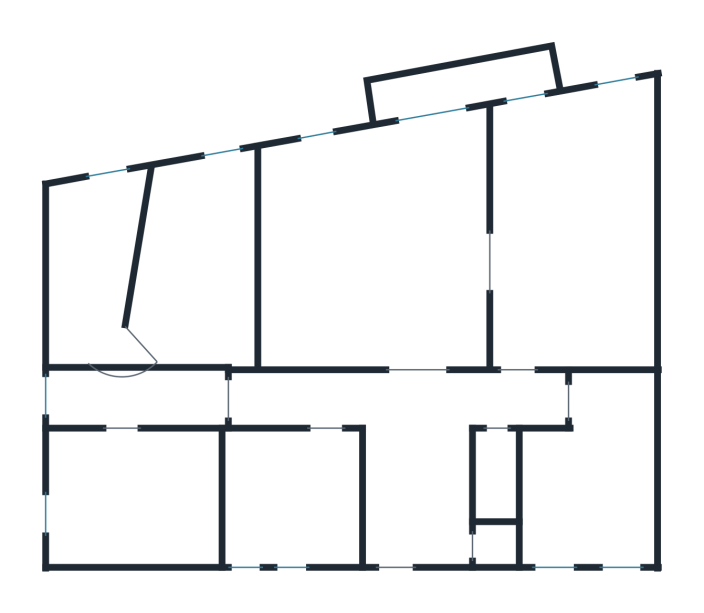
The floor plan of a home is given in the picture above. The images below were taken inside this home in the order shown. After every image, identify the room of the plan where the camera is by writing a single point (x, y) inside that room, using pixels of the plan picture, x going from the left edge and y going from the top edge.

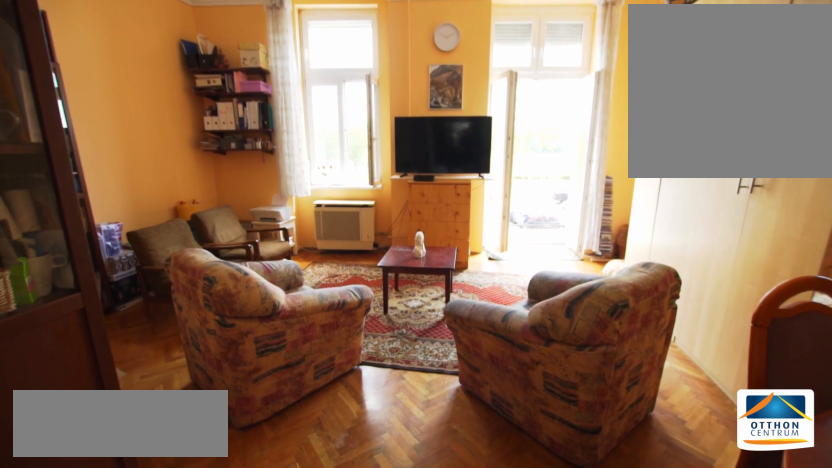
(381, 259)
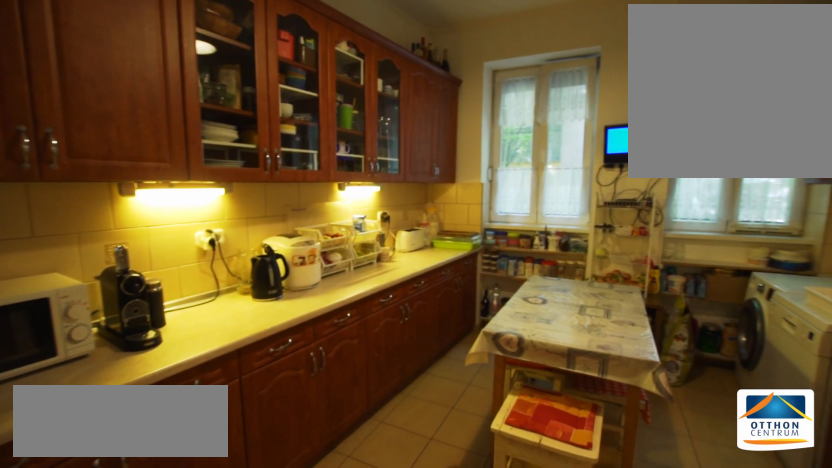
(590, 490)
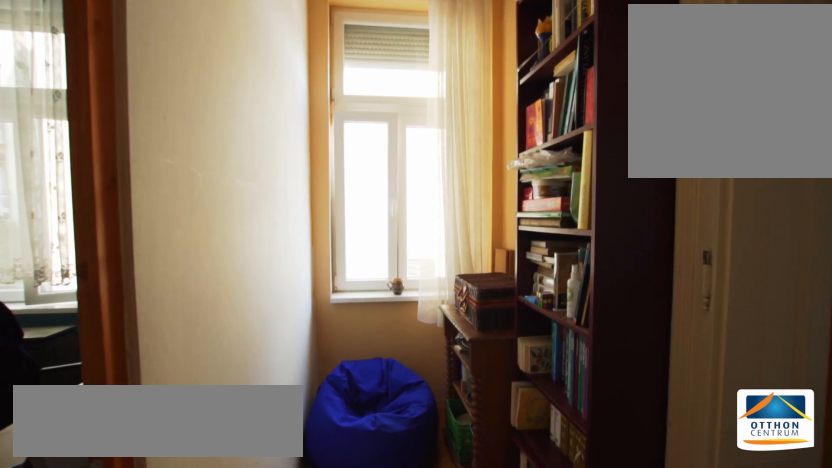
(141, 404)
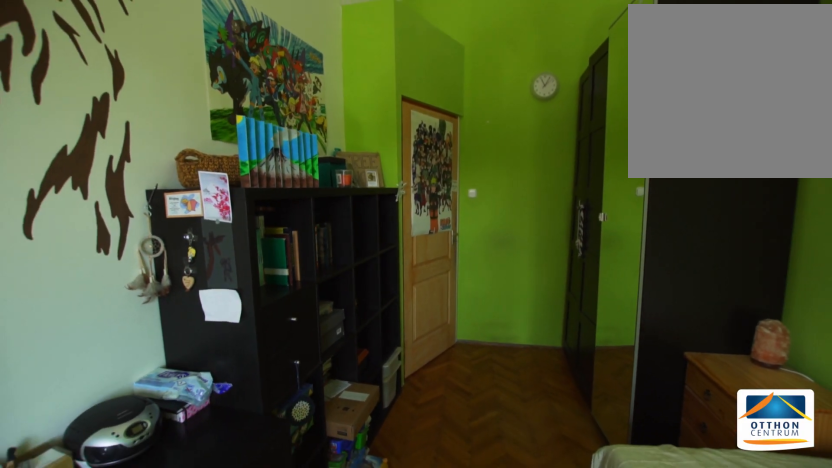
(92, 263)
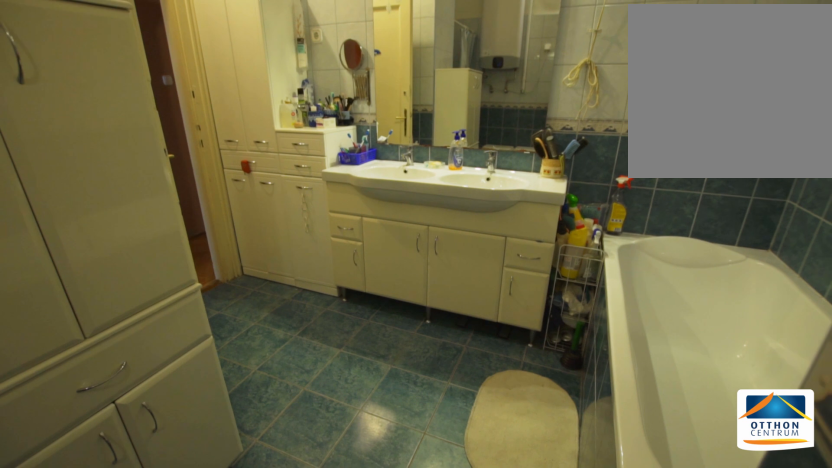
(298, 497)
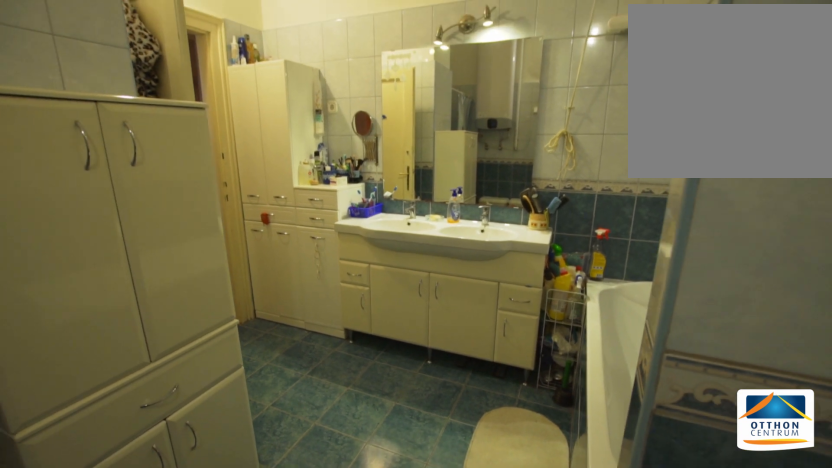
(298, 498)
